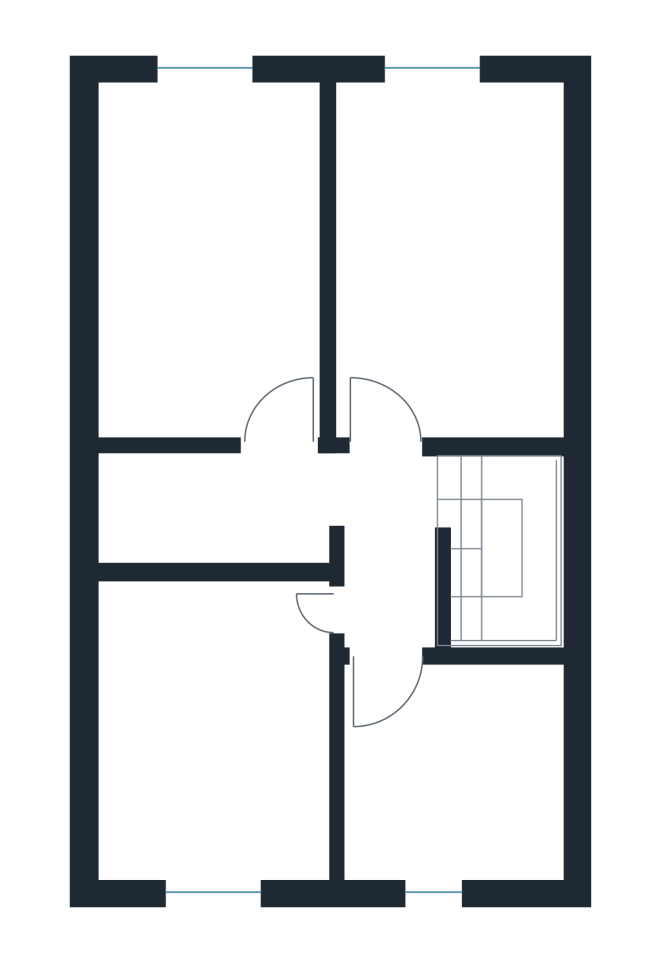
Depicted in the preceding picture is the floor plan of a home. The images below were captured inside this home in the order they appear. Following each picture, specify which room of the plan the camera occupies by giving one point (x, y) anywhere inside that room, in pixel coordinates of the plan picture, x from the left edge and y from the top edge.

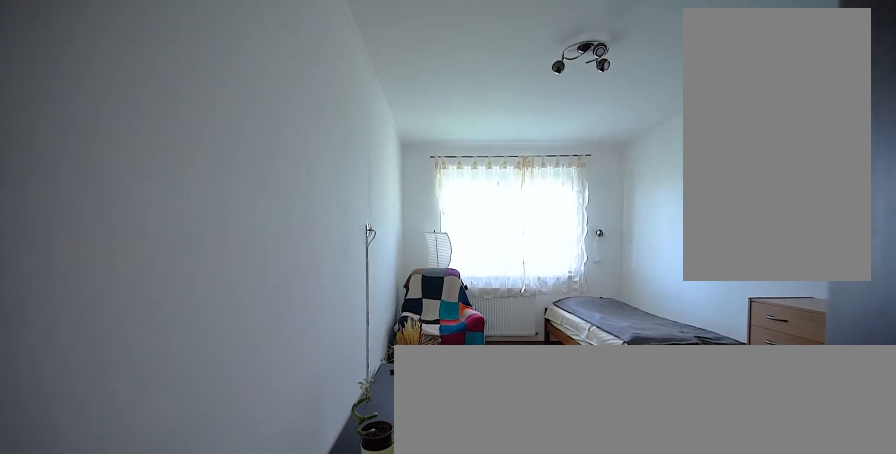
(456, 254)
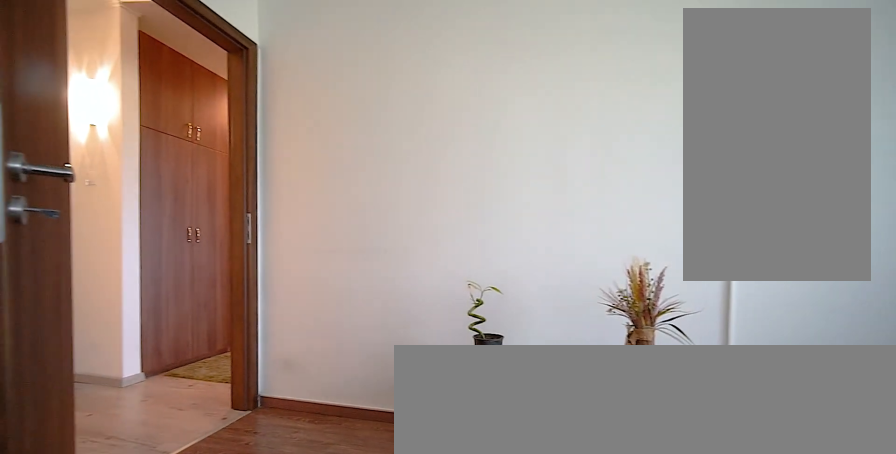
(456, 254)
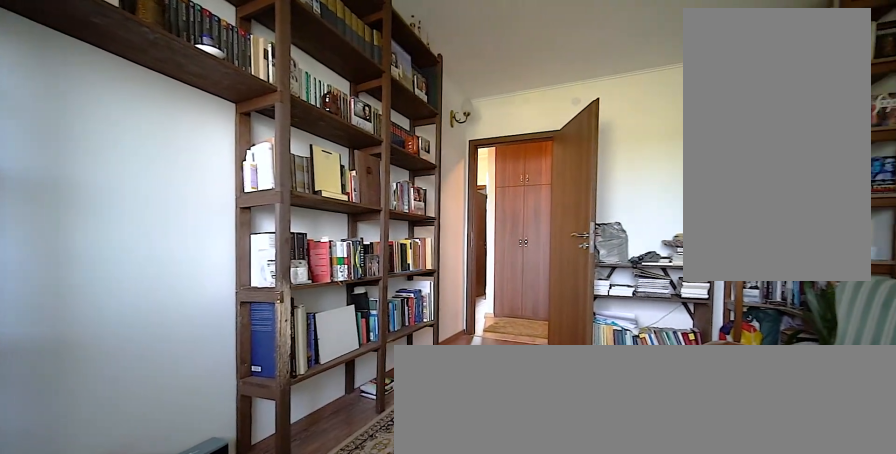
(206, 254)
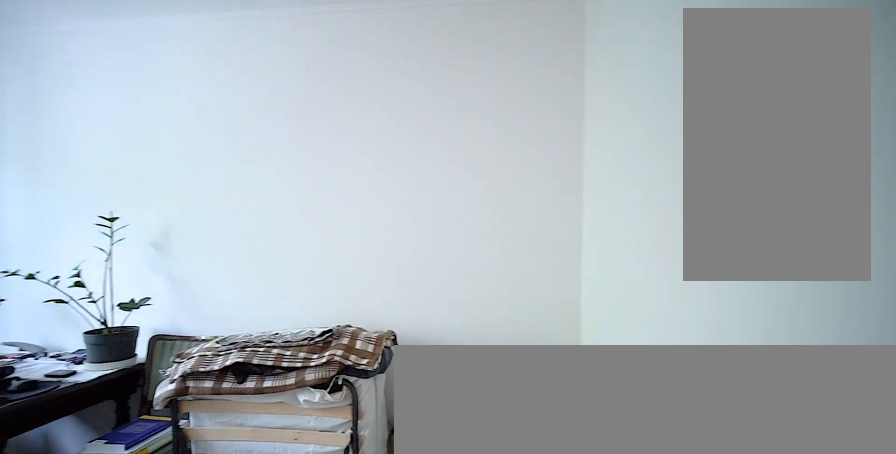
(206, 741)
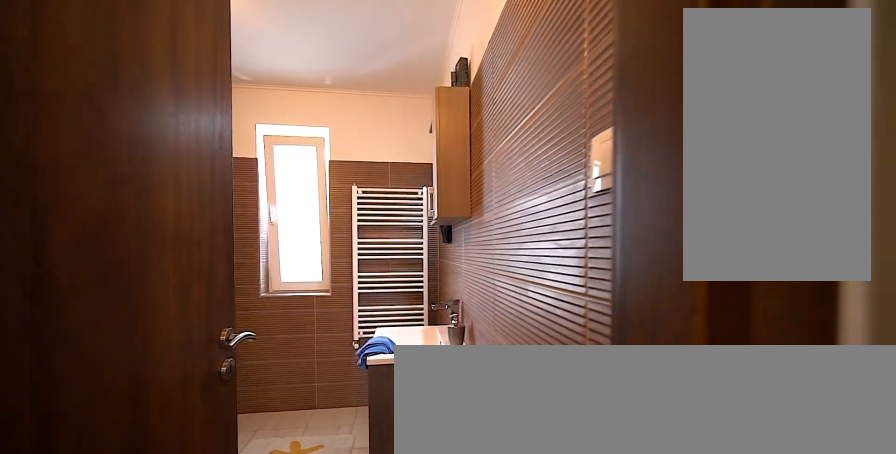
(455, 759)
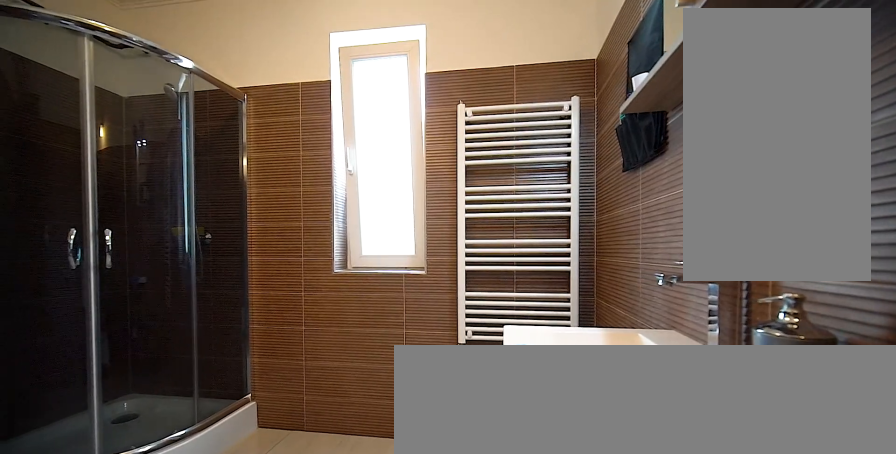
(454, 759)
